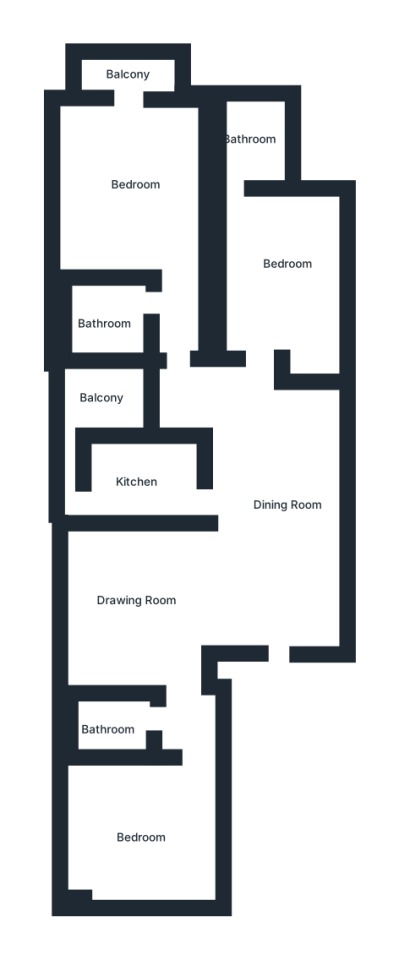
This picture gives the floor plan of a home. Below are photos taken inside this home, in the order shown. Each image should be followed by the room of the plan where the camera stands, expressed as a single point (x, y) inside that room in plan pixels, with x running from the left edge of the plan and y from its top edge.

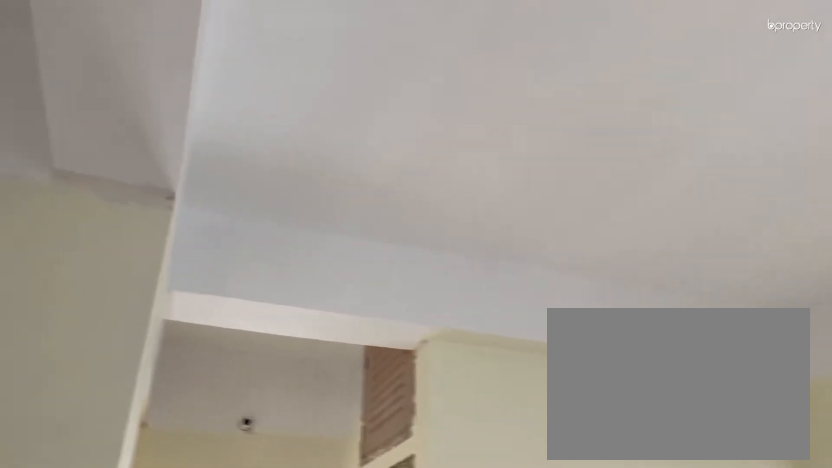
(128, 593)
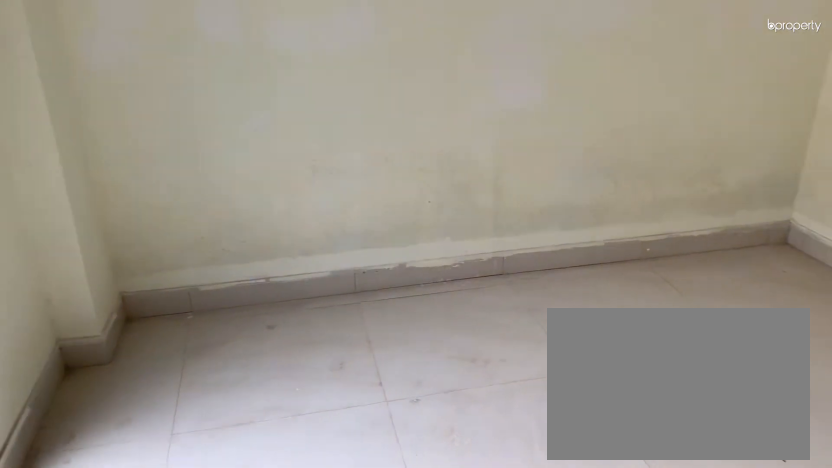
(140, 834)
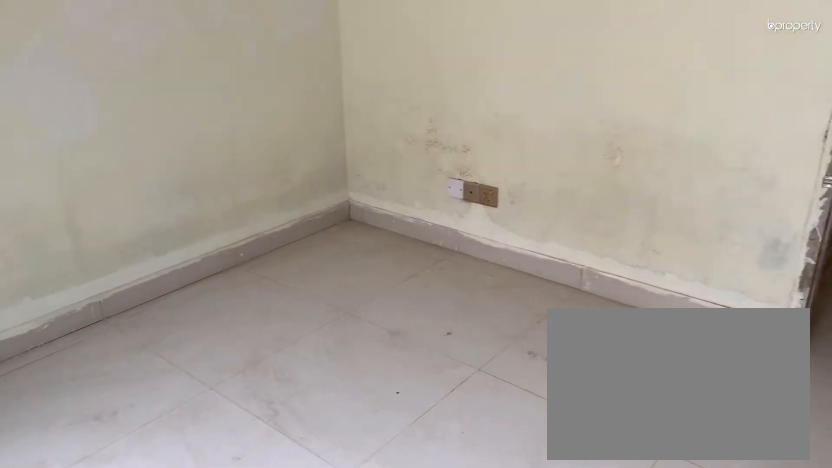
(140, 834)
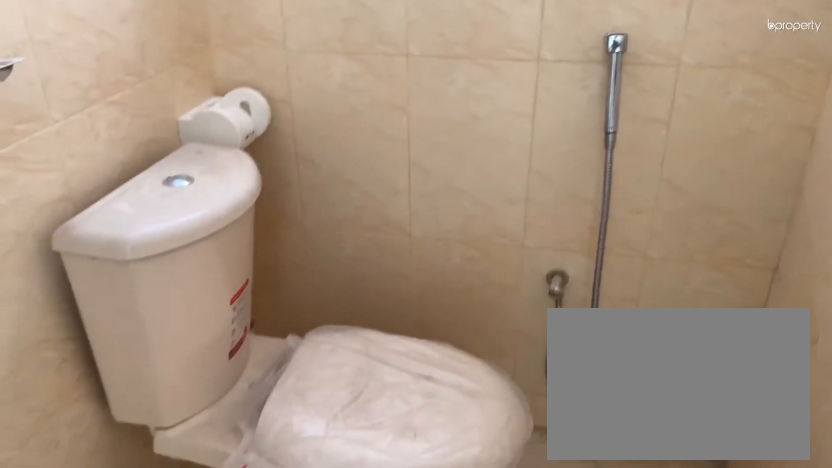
(116, 720)
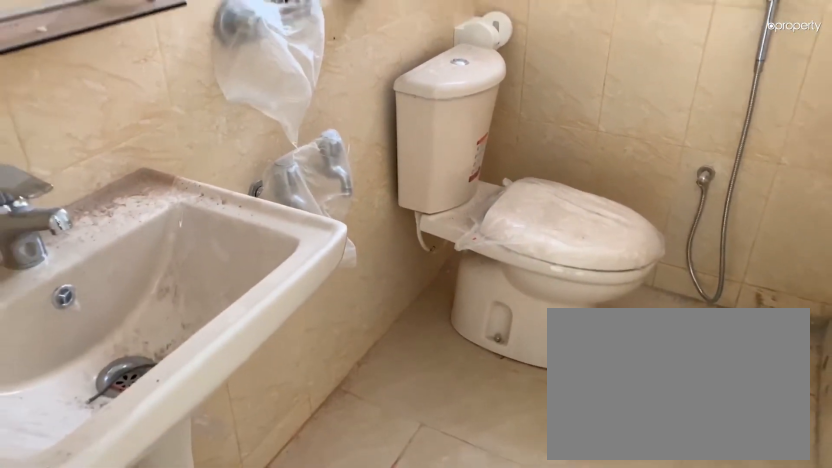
(116, 720)
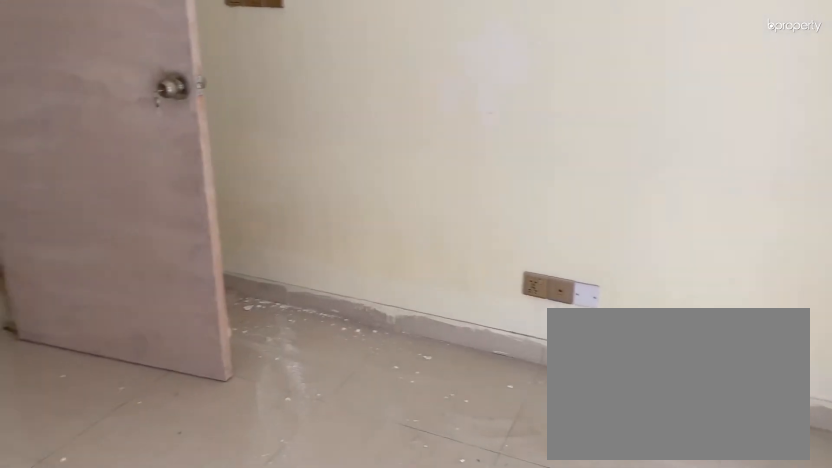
(273, 274)
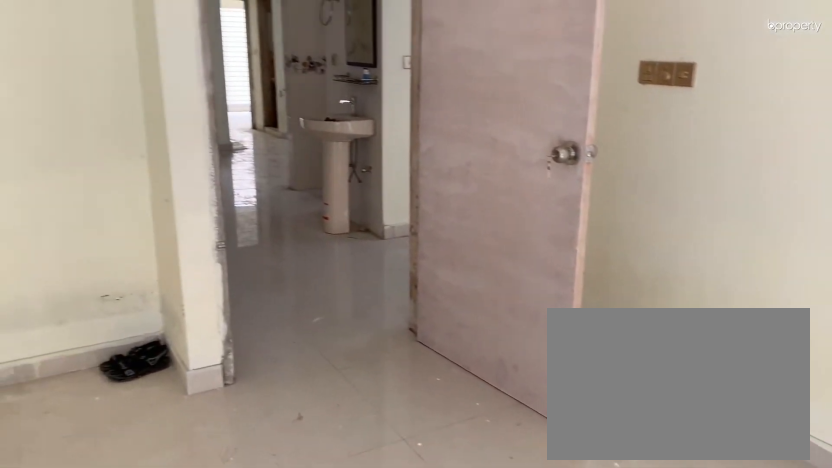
(273, 274)
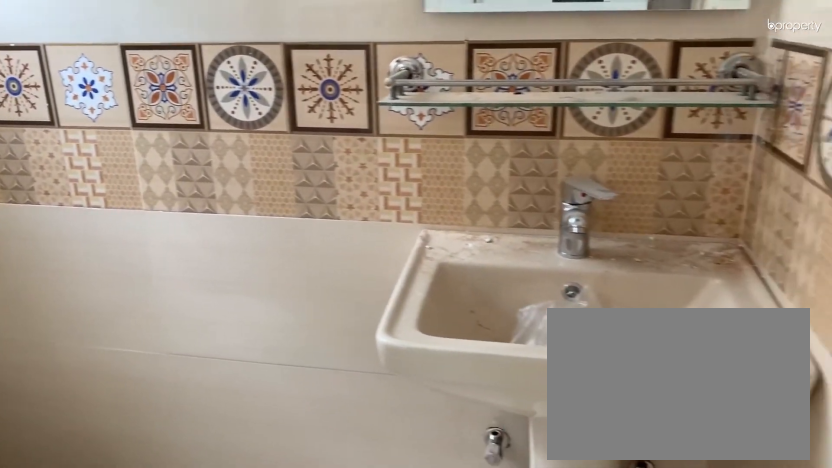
(251, 145)
